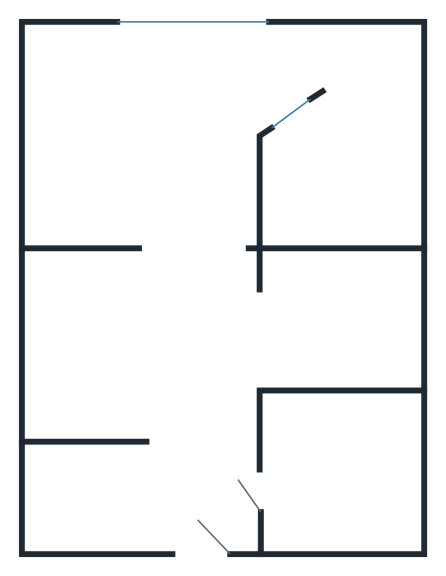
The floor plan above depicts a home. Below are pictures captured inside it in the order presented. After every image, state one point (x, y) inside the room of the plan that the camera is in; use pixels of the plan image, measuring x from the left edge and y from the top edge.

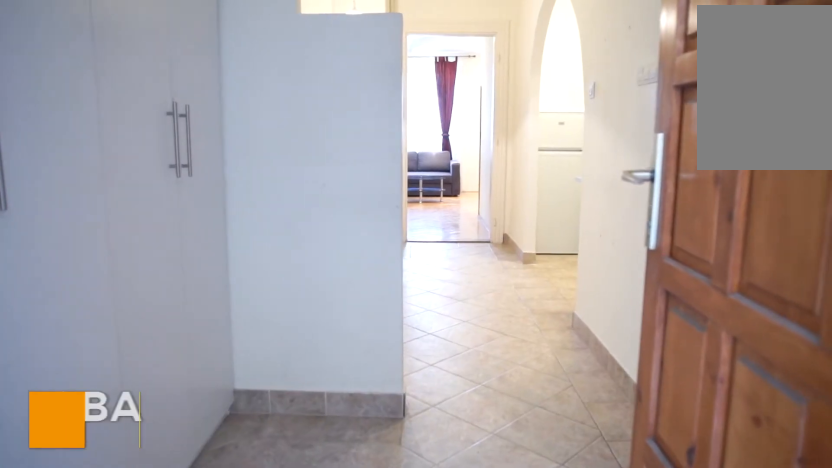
(172, 490)
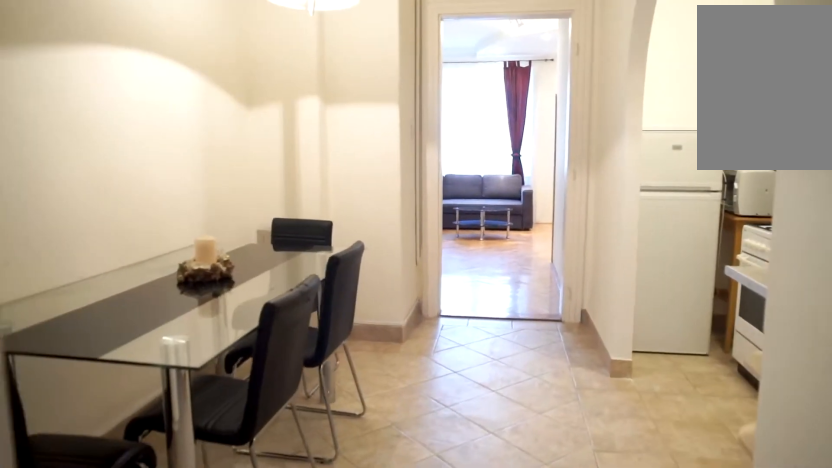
(172, 490)
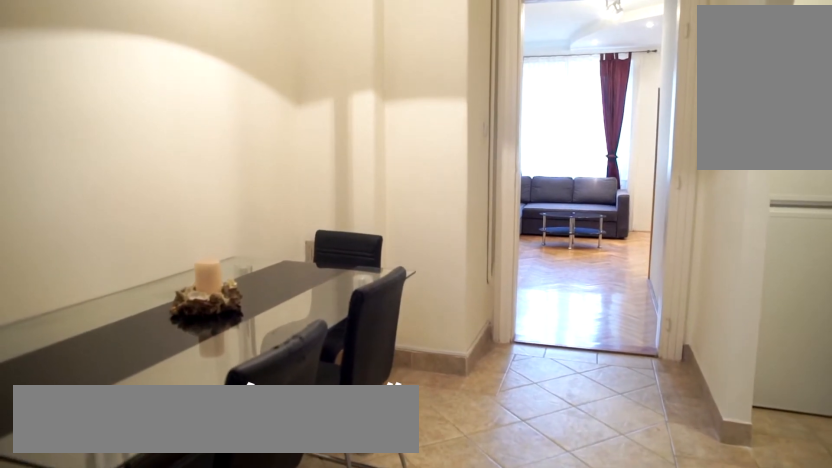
(157, 359)
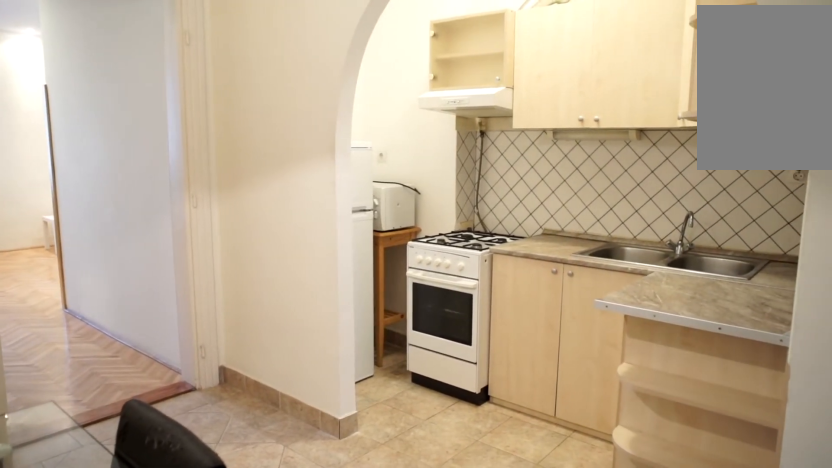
(157, 359)
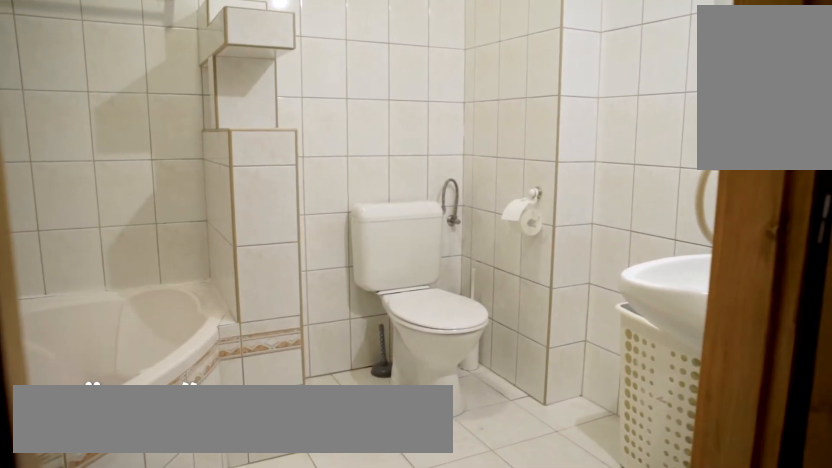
(324, 471)
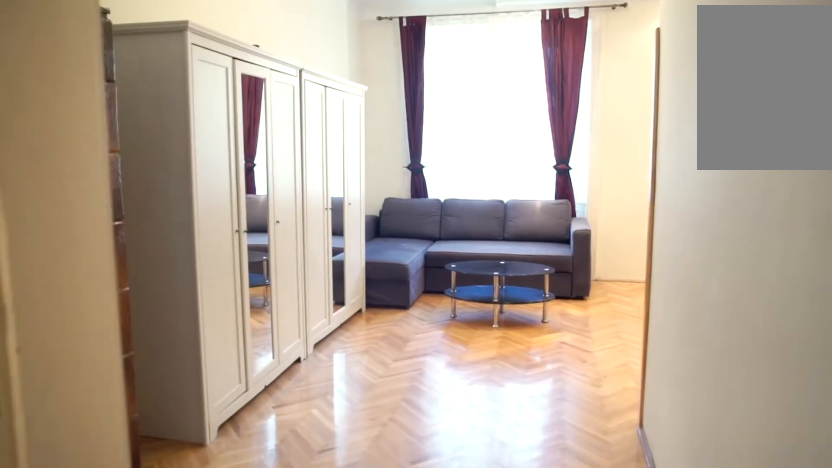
(157, 360)
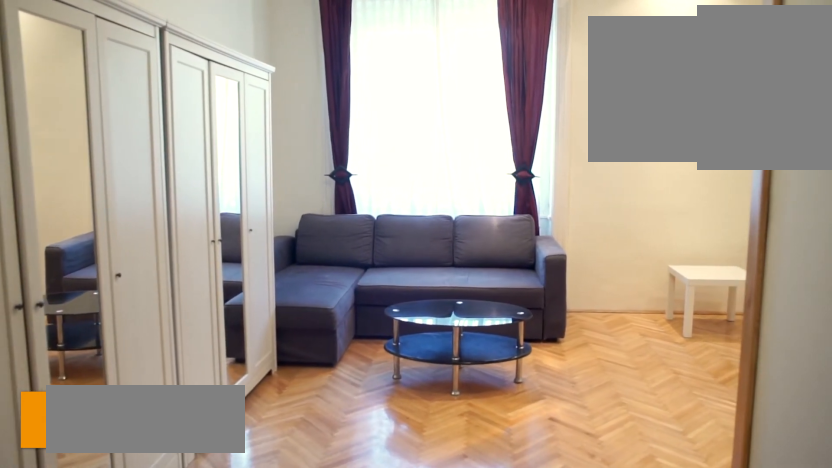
(173, 147)
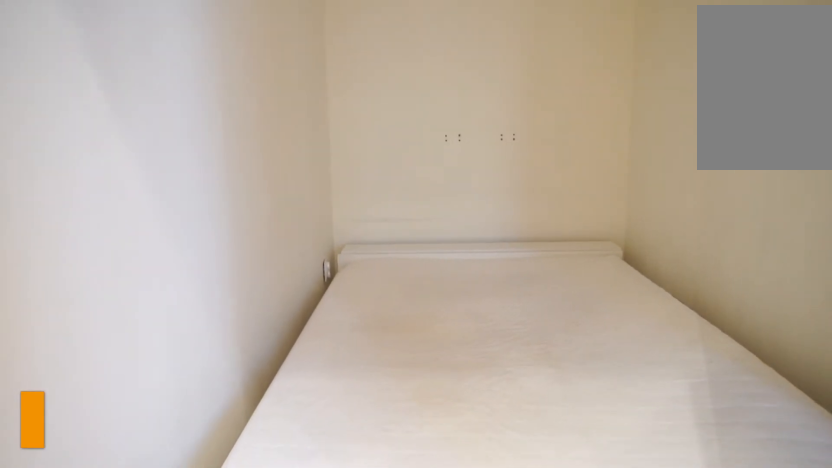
(353, 171)
